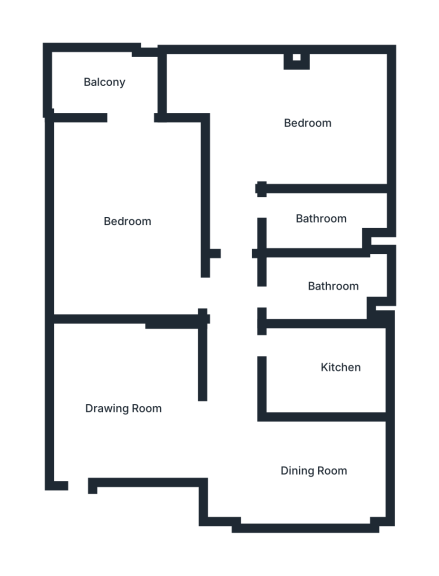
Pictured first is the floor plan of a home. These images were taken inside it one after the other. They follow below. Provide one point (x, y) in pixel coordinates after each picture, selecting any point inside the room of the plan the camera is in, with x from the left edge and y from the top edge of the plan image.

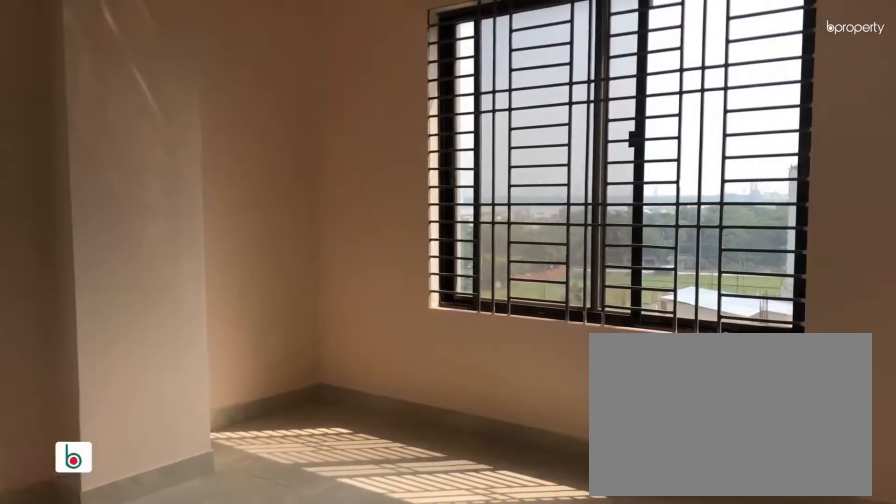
(297, 124)
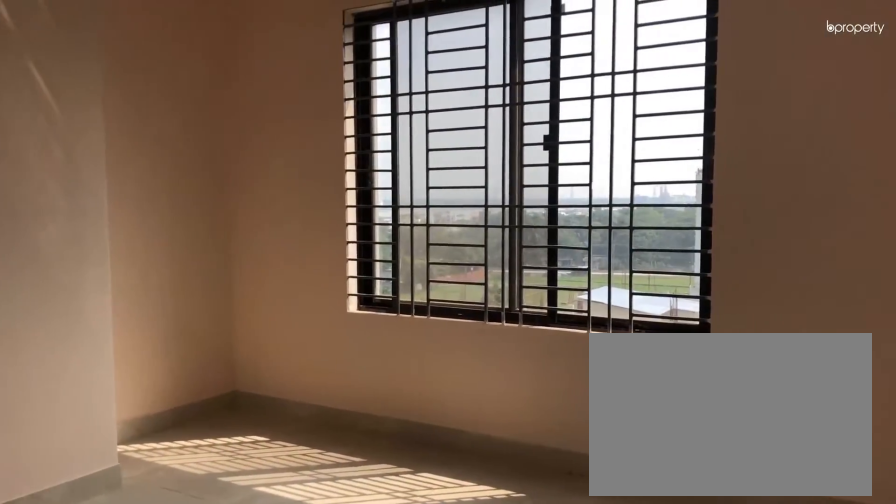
(297, 124)
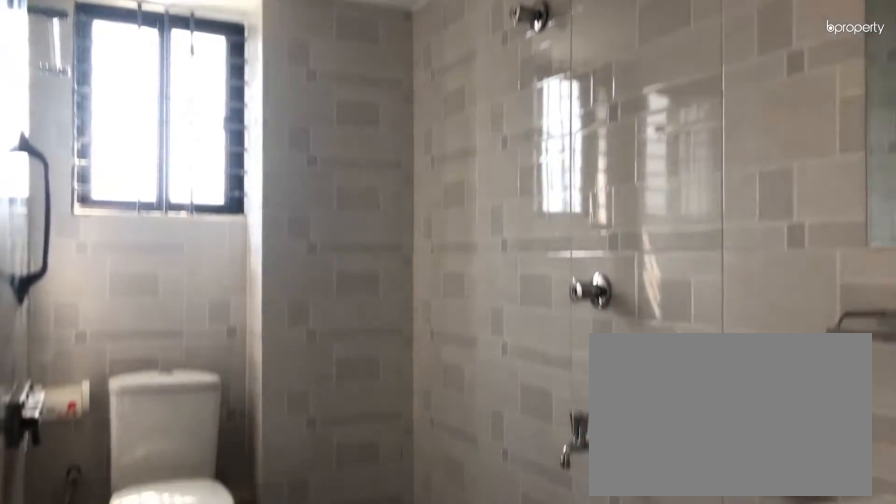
(314, 212)
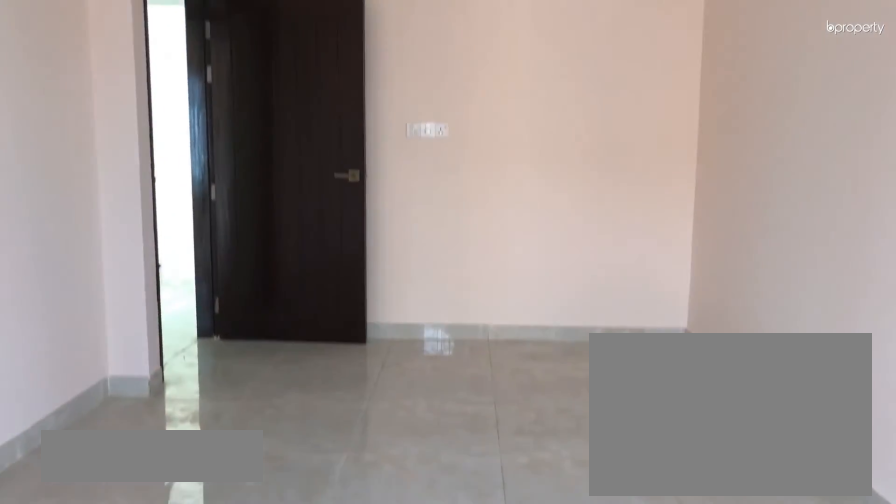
(128, 196)
